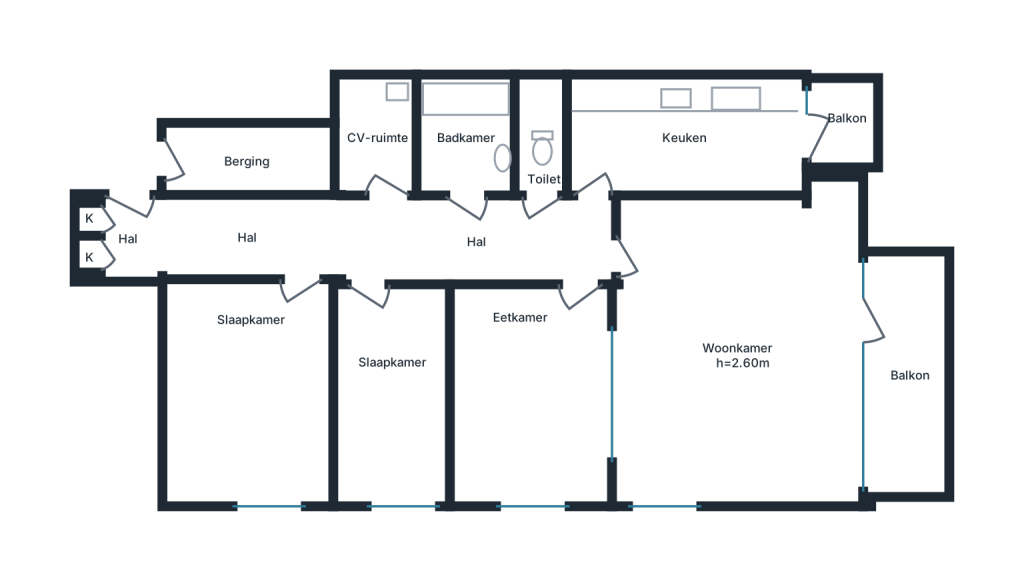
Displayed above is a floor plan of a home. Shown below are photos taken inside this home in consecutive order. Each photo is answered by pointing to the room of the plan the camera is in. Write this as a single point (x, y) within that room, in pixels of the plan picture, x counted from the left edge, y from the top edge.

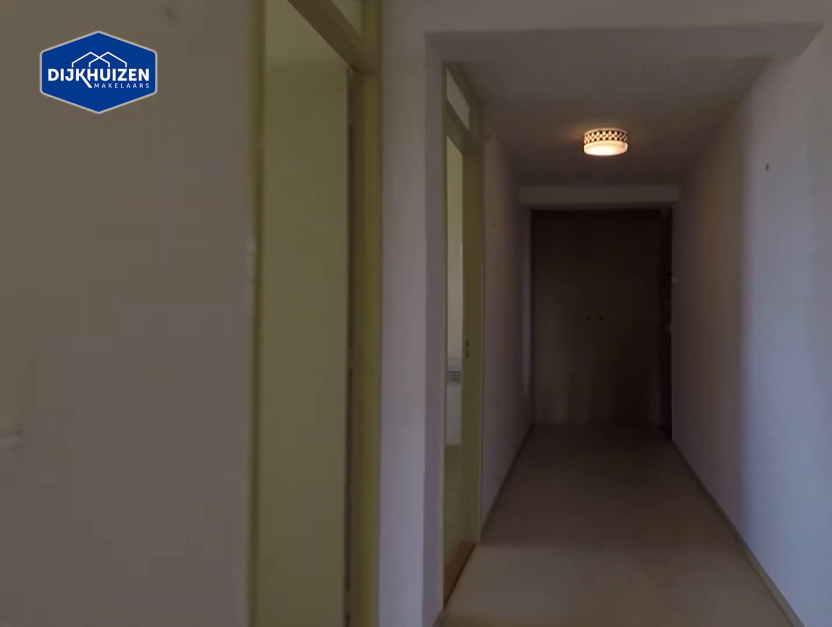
(370, 239)
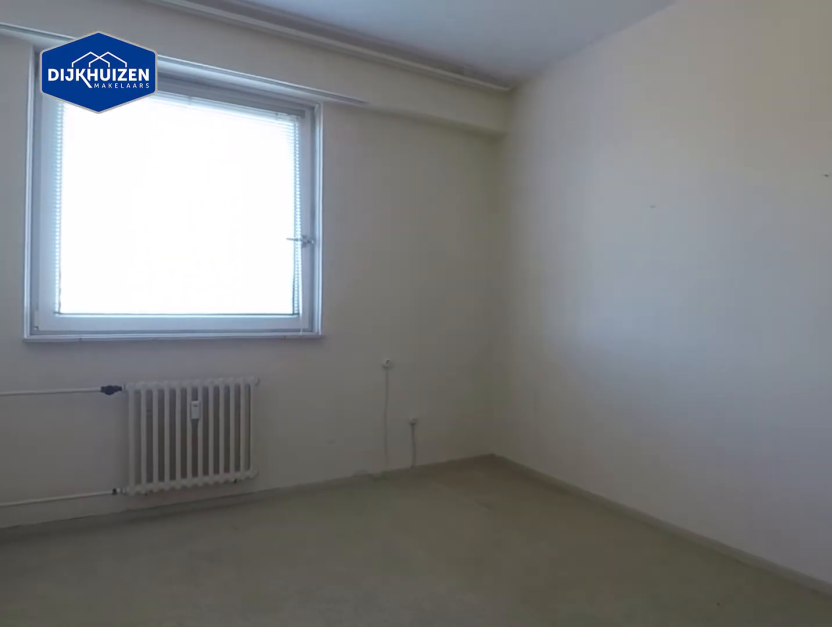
(245, 390)
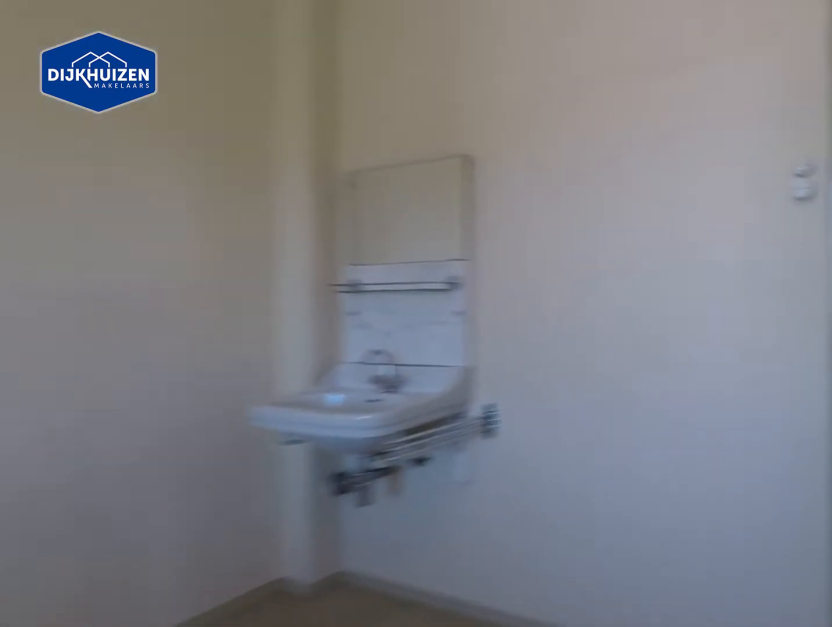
(245, 390)
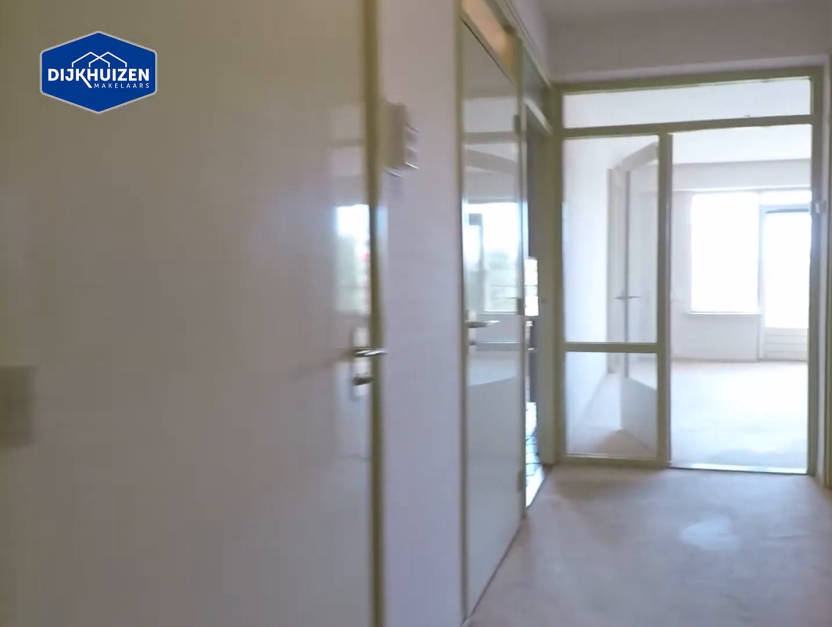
(370, 239)
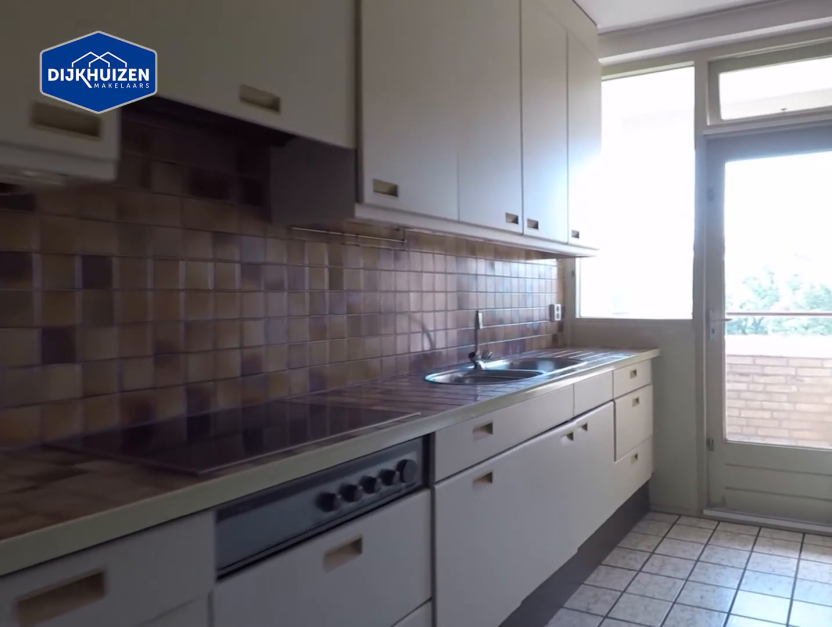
(685, 136)
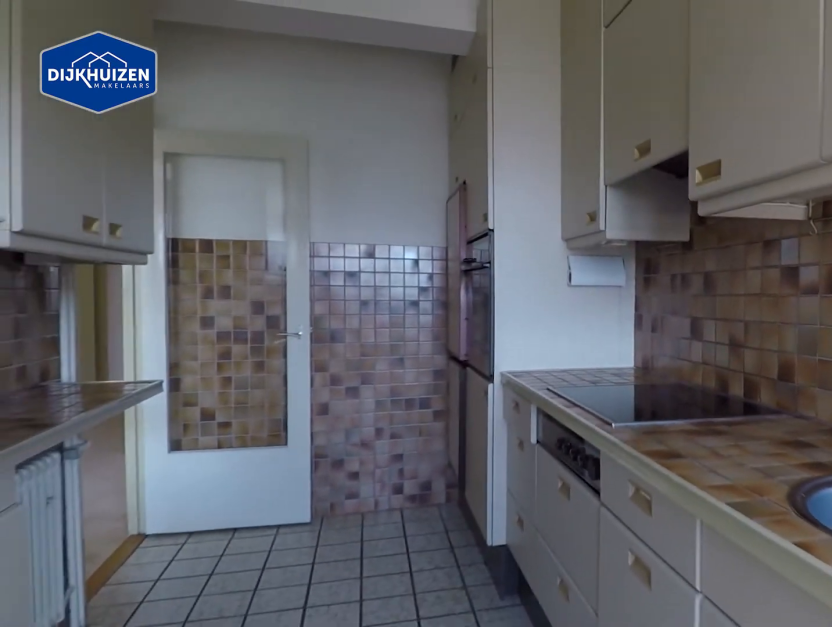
(685, 136)
